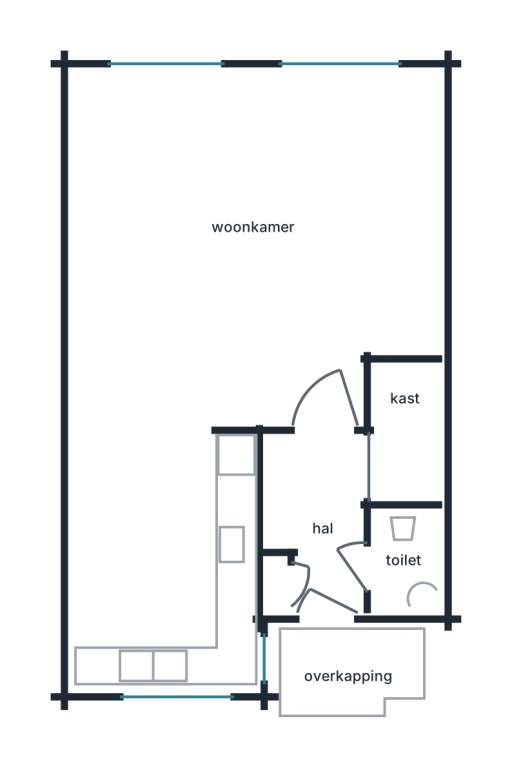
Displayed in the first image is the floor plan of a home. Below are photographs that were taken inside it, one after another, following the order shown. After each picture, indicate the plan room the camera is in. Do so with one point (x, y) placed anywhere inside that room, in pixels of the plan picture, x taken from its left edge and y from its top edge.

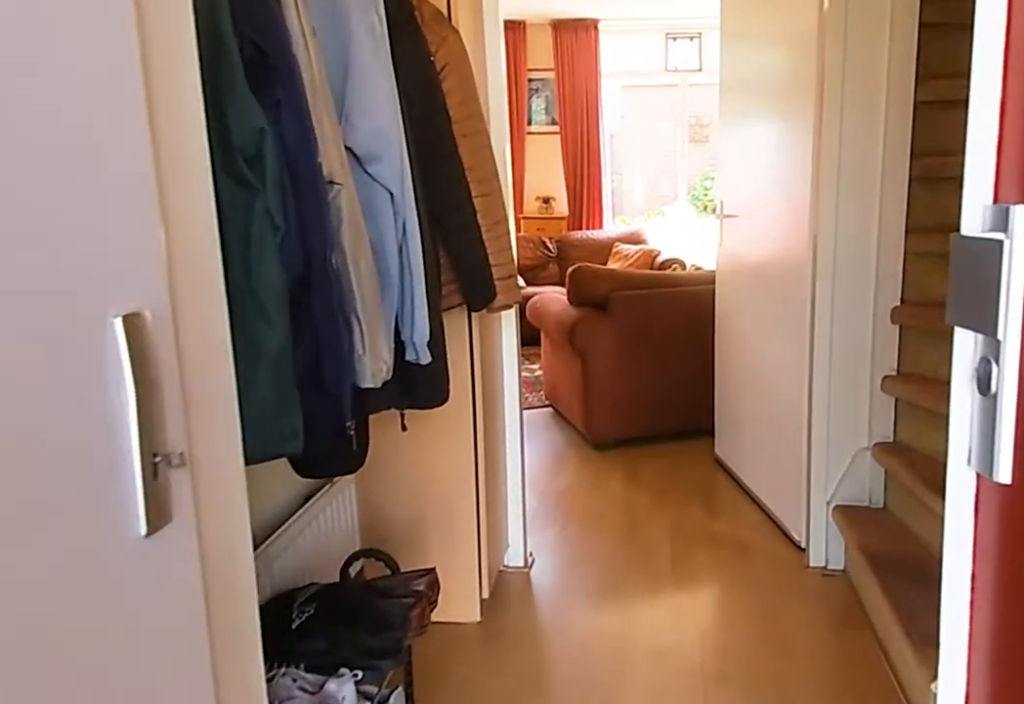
(318, 511)
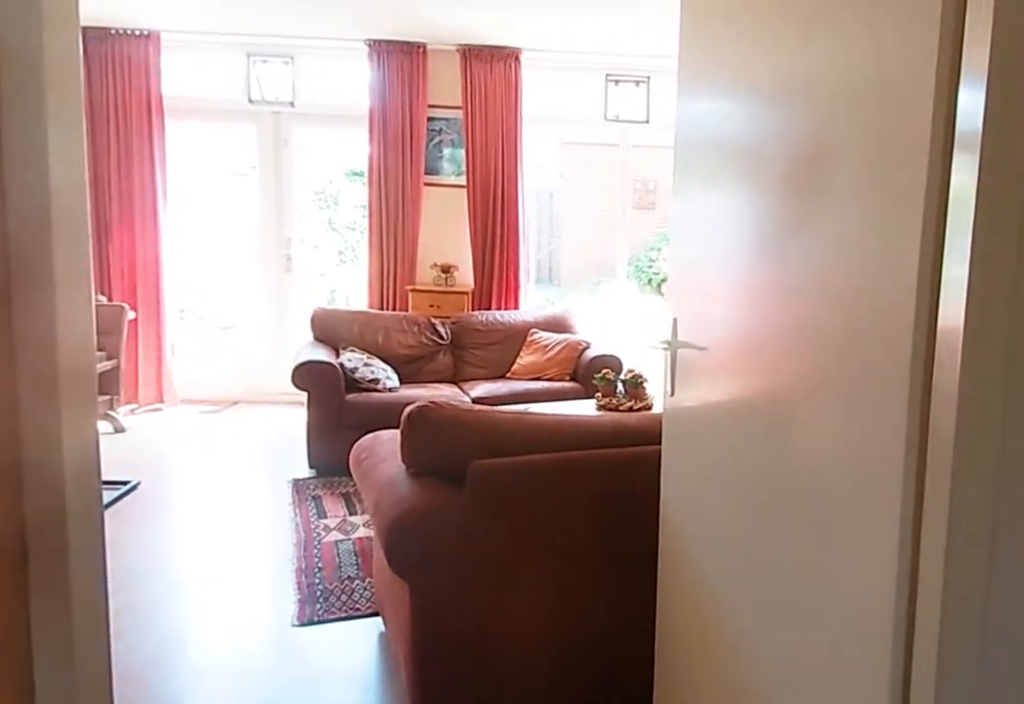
(318, 511)
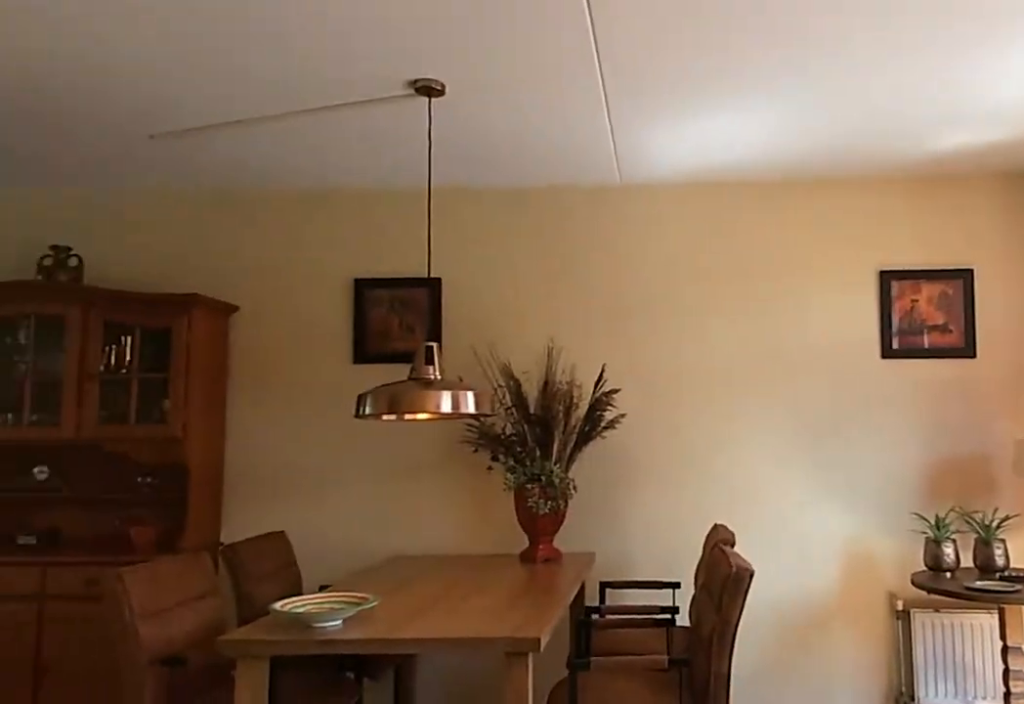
(312, 257)
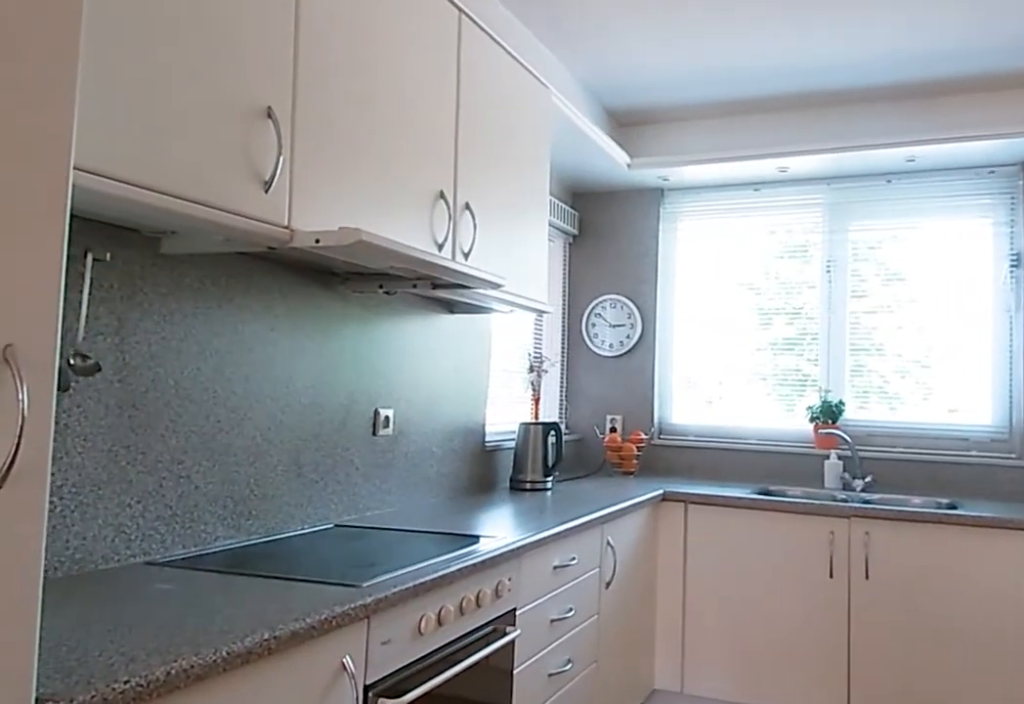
(165, 556)
